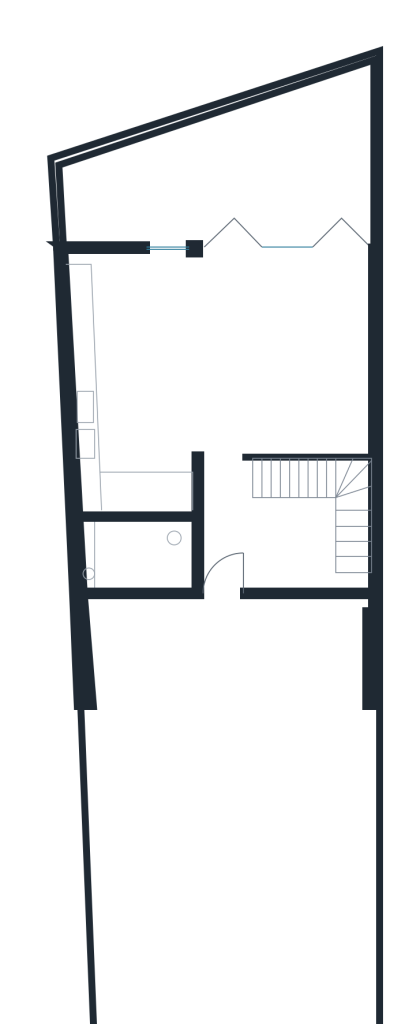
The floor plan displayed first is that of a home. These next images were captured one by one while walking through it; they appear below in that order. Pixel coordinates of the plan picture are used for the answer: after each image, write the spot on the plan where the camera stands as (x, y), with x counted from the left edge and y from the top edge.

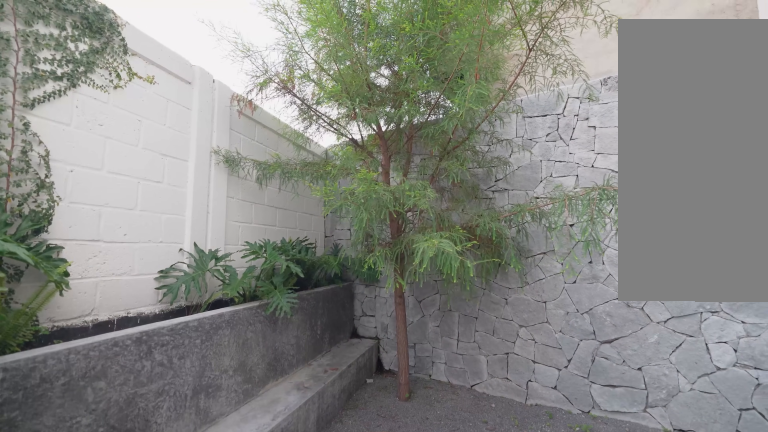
(217, 166)
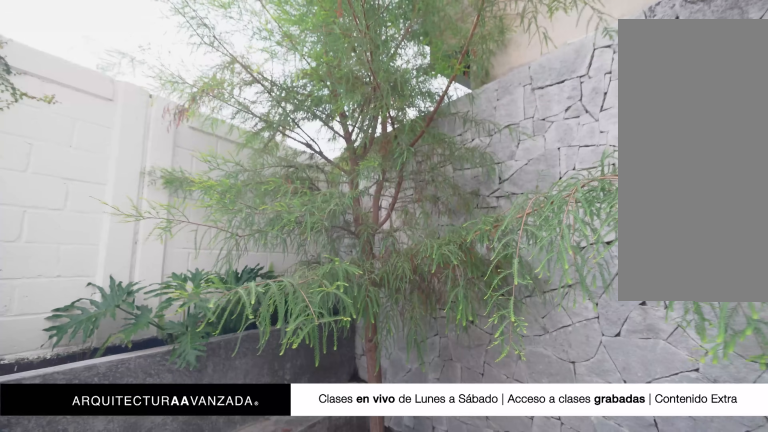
(311, 166)
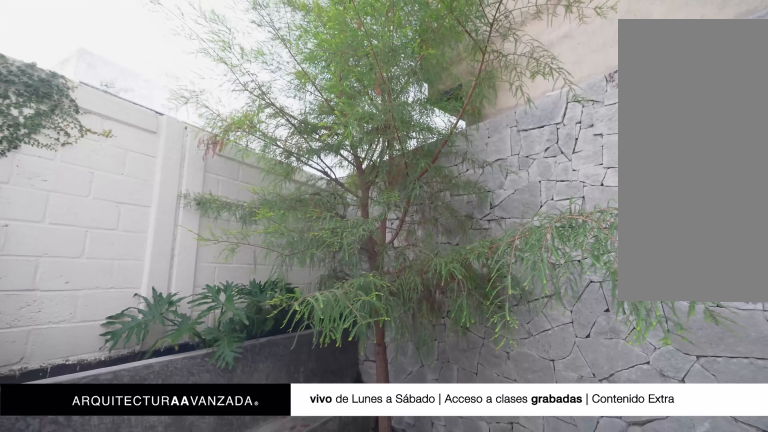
(290, 186)
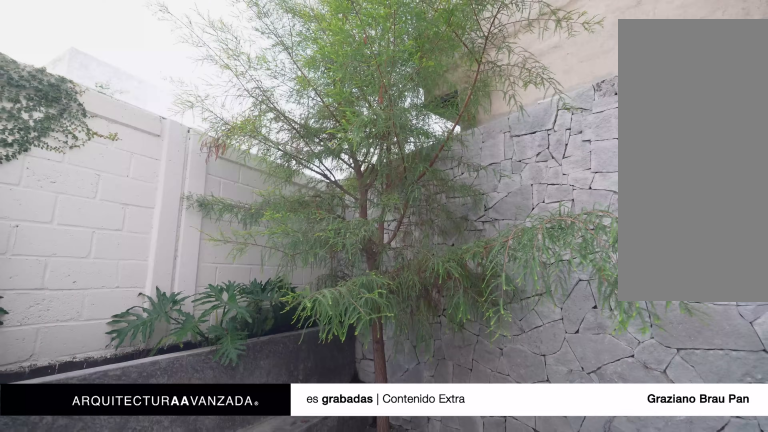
(291, 189)
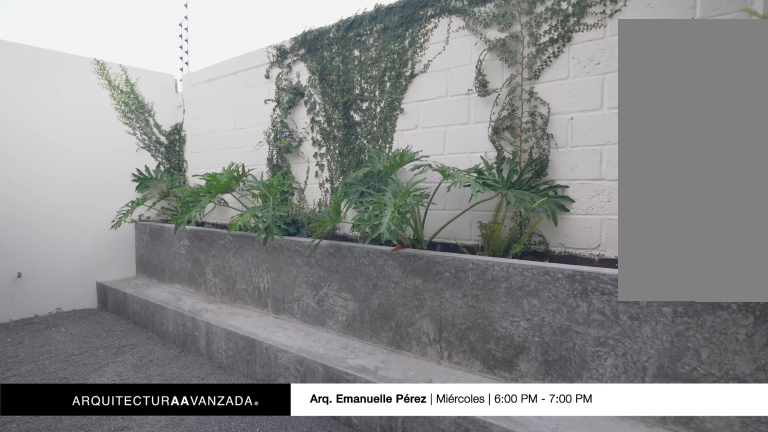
(321, 207)
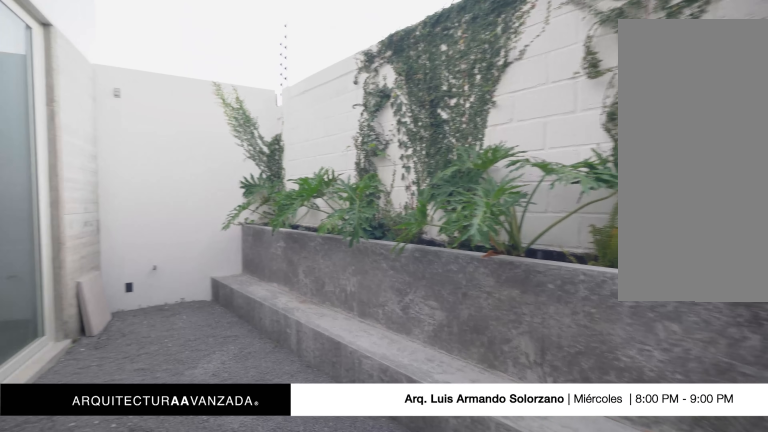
(321, 207)
